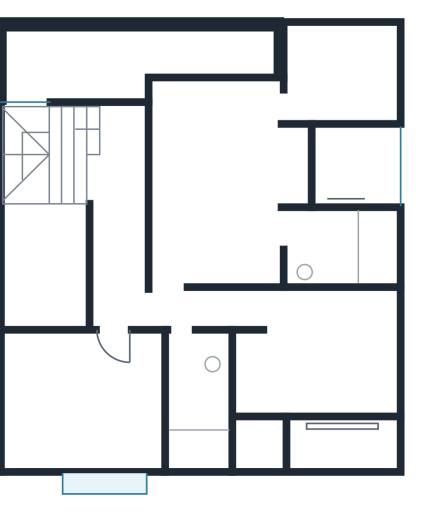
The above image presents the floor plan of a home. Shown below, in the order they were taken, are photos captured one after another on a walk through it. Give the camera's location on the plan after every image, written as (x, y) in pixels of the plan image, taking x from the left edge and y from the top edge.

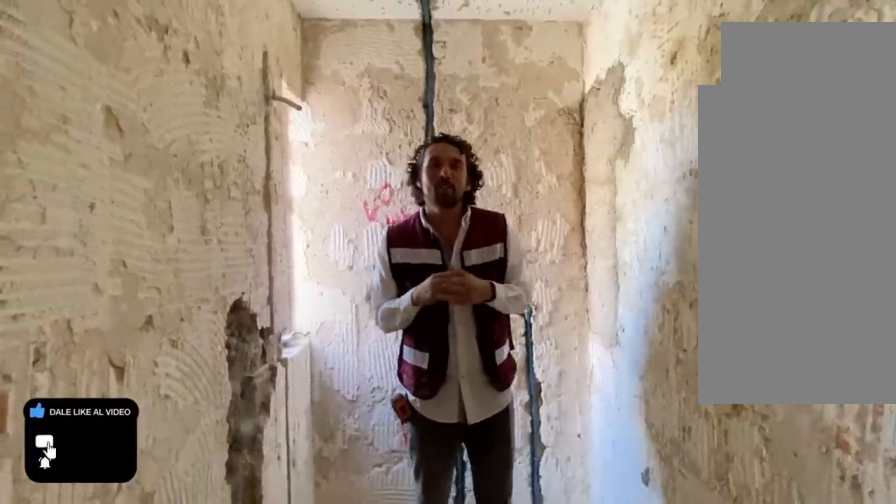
(184, 338)
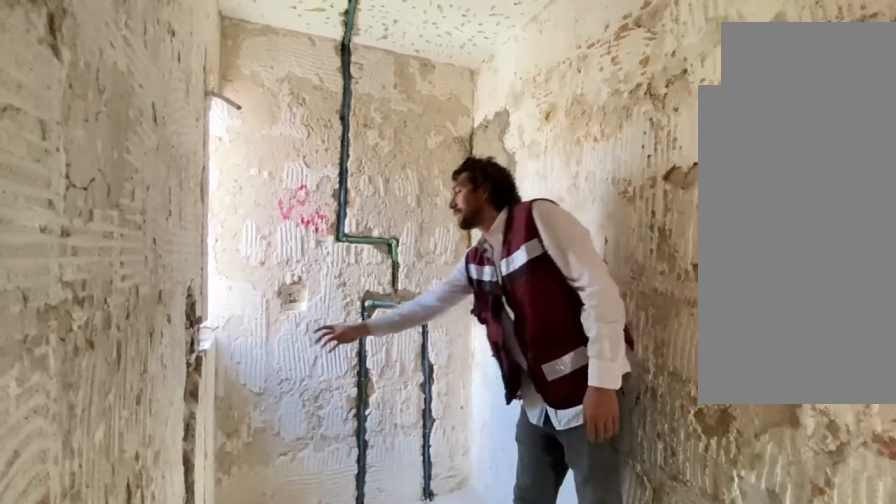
(187, 350)
